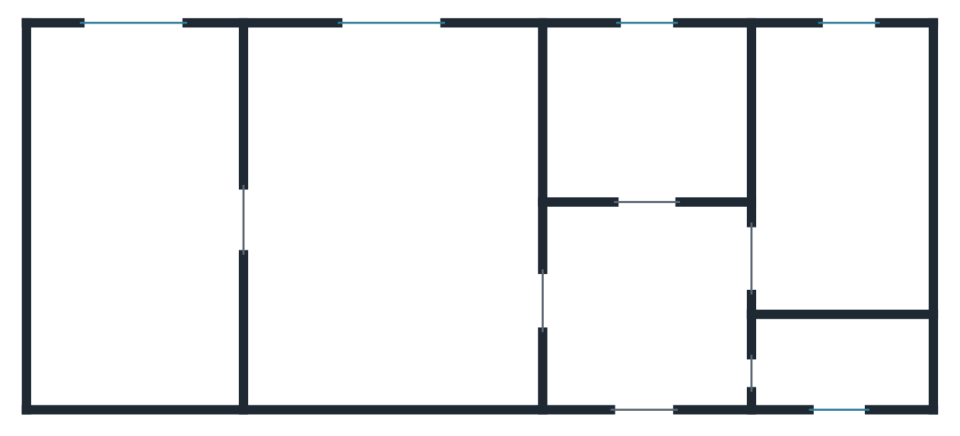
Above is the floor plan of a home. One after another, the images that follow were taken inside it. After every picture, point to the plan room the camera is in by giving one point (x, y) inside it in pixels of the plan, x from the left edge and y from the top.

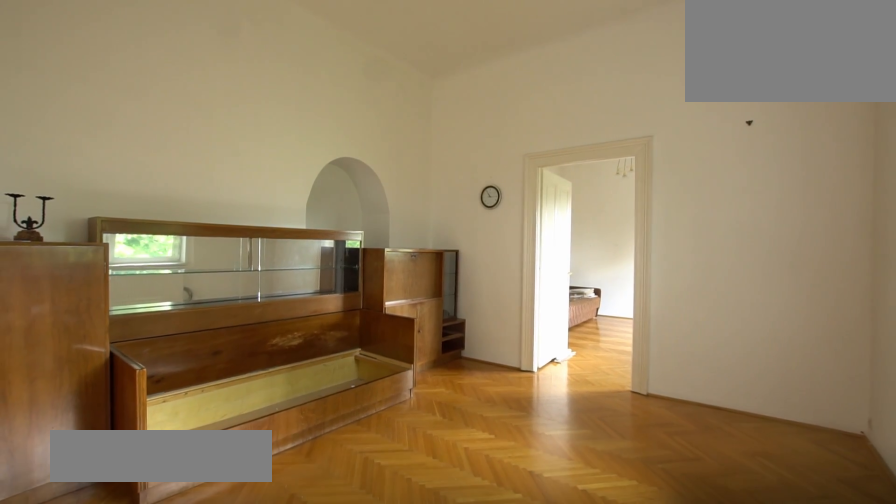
(410, 226)
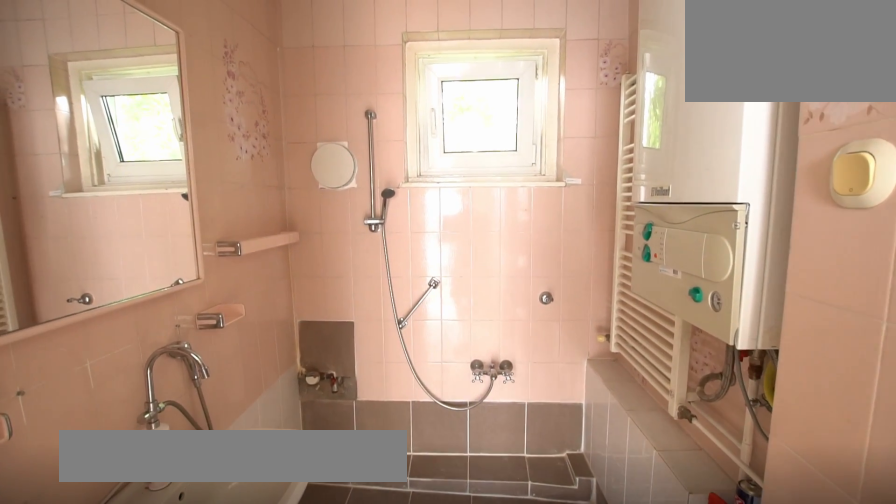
(648, 116)
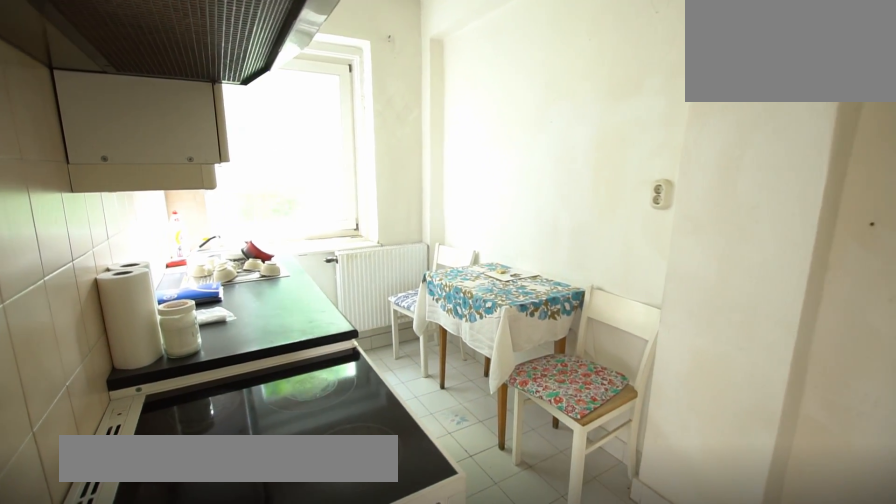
(833, 157)
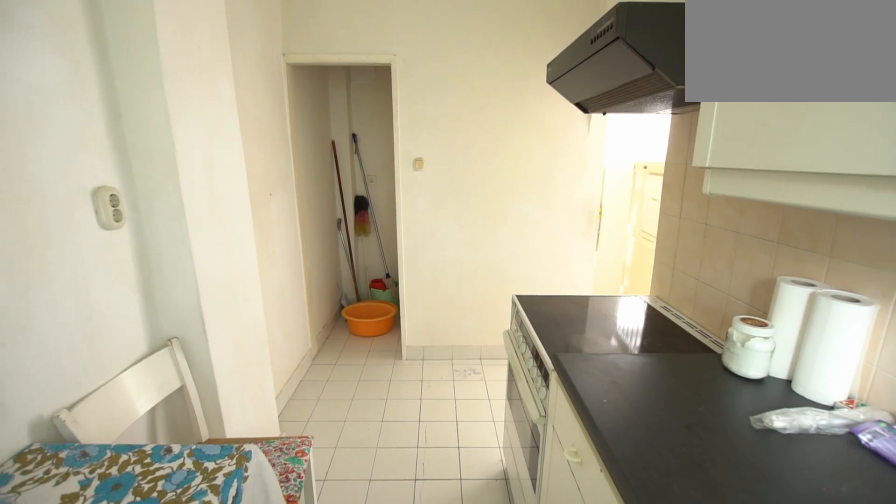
(833, 157)
